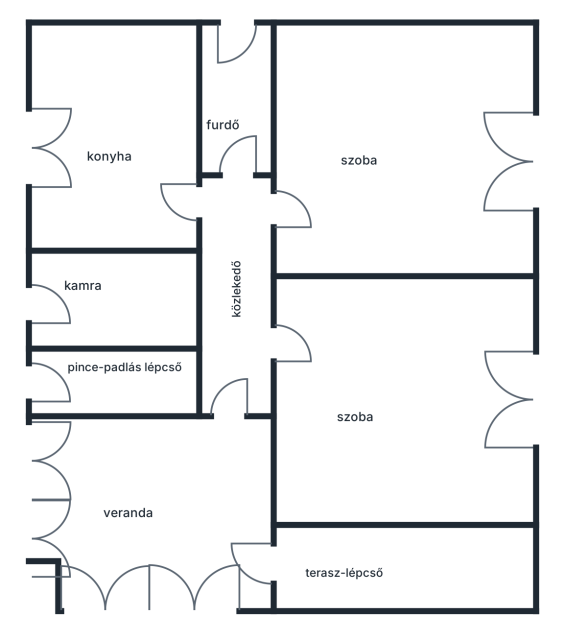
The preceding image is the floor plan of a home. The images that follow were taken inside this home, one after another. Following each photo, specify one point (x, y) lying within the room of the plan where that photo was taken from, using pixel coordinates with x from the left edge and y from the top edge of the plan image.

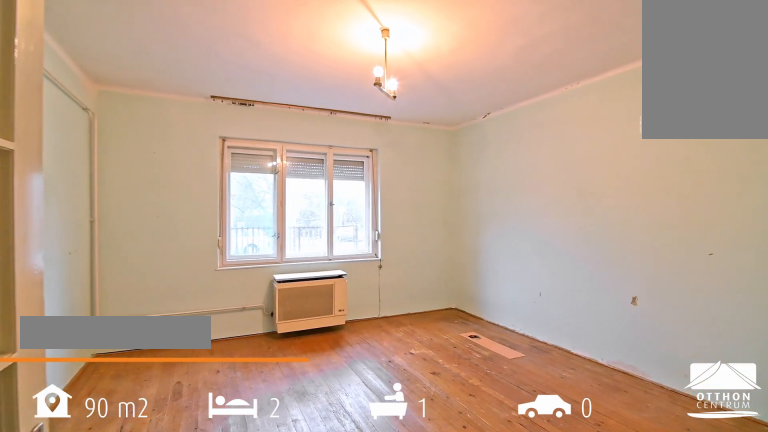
(405, 164)
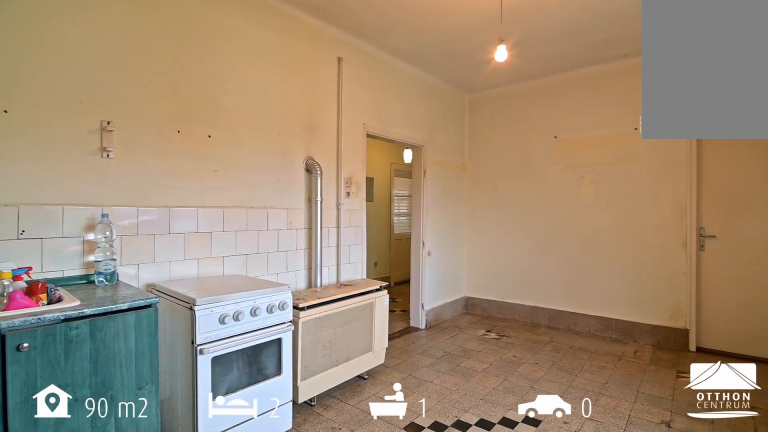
(130, 128)
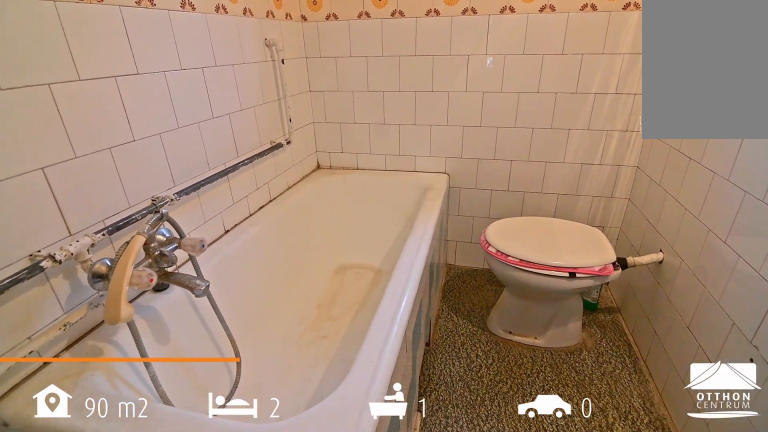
(240, 137)
